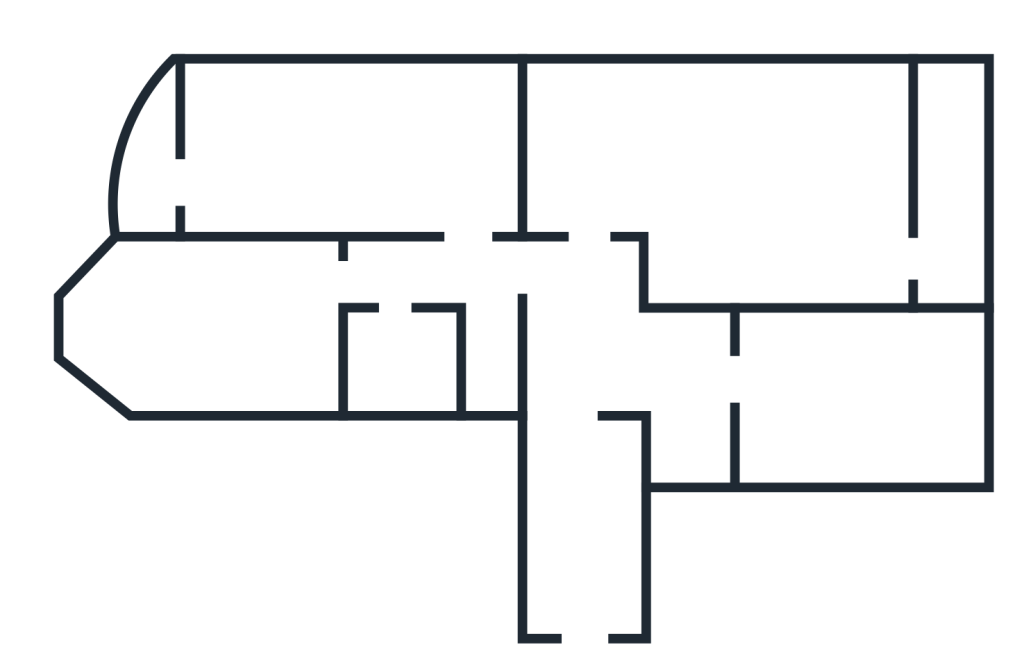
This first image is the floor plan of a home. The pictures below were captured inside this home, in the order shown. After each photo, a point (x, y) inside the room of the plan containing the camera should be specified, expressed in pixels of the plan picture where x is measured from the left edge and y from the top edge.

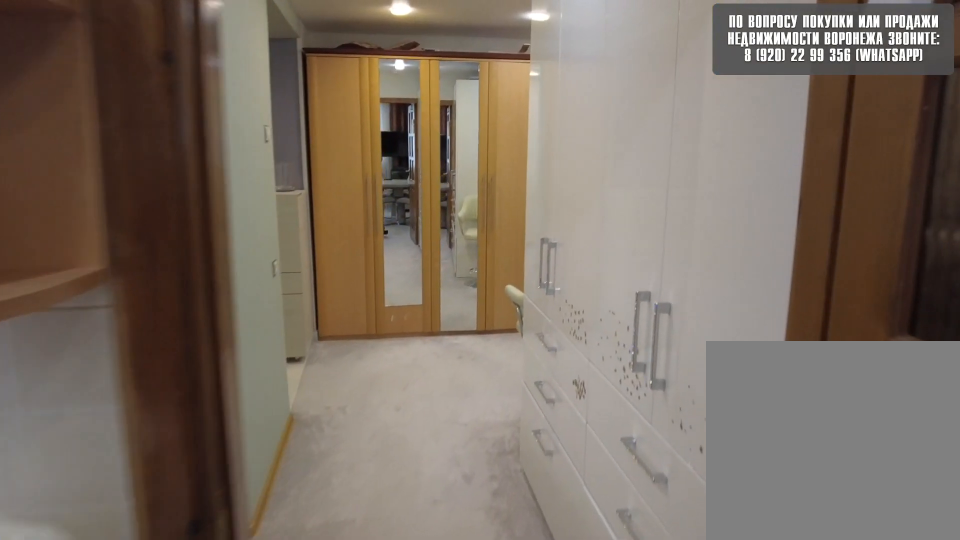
(706, 399)
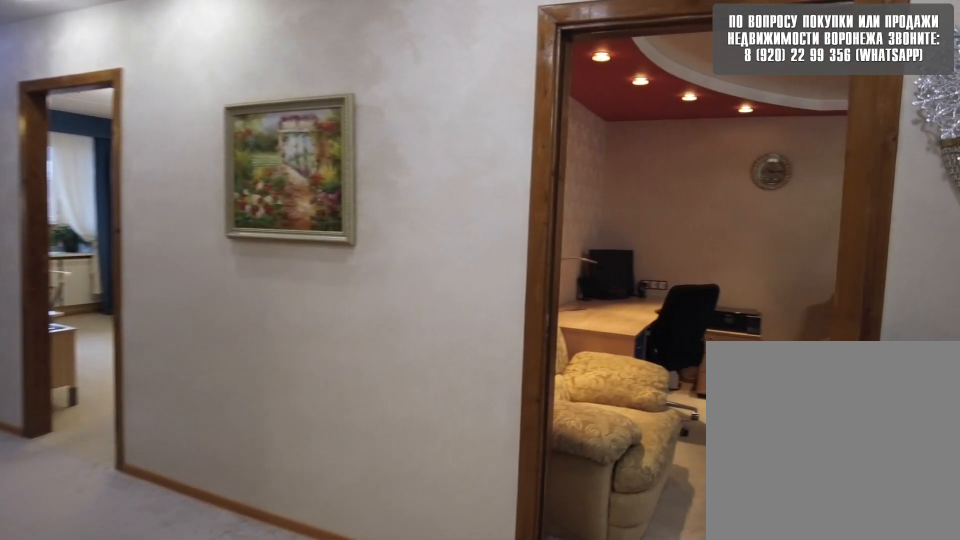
(602, 366)
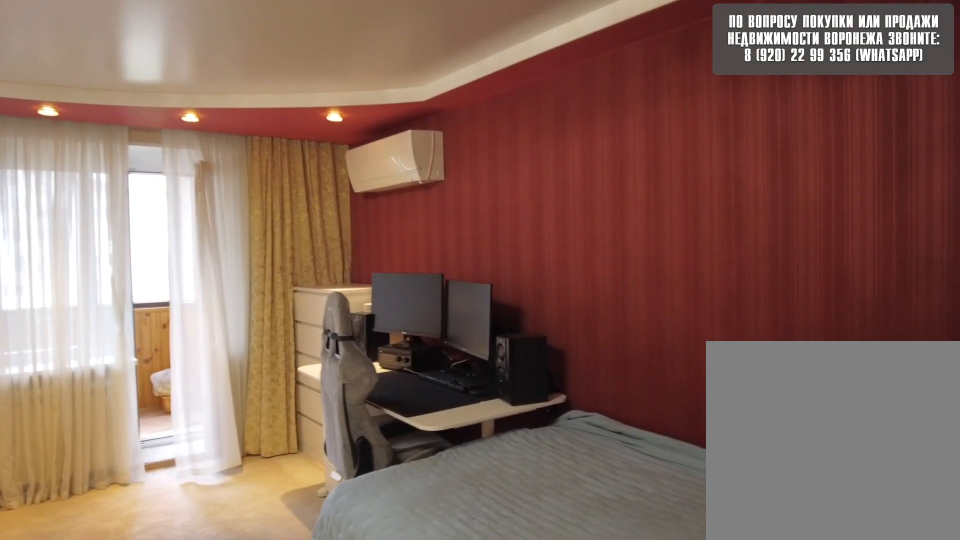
(666, 166)
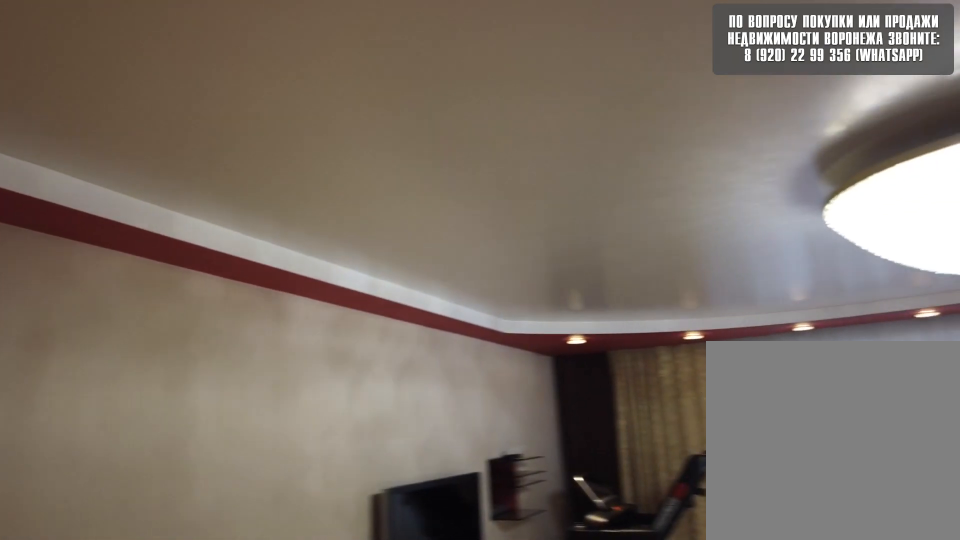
(666, 166)
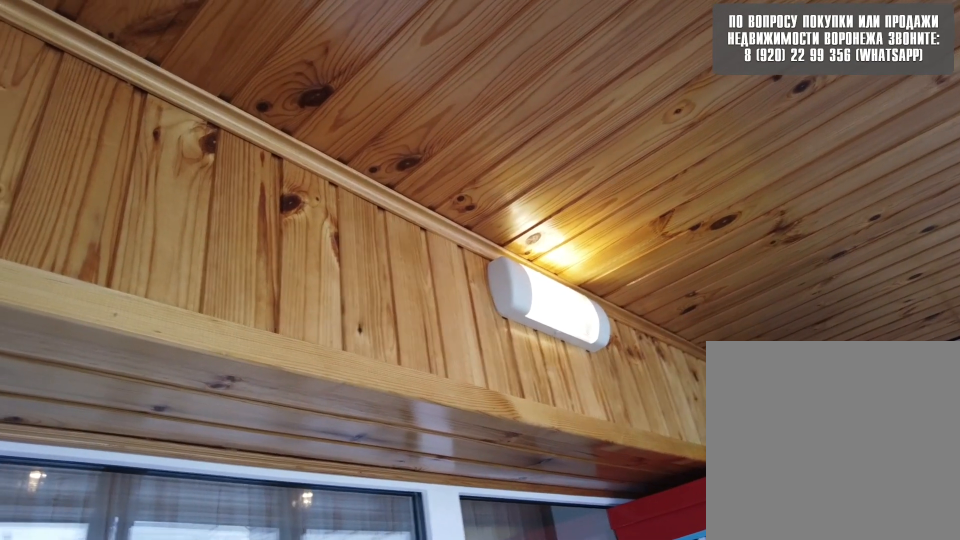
(971, 249)
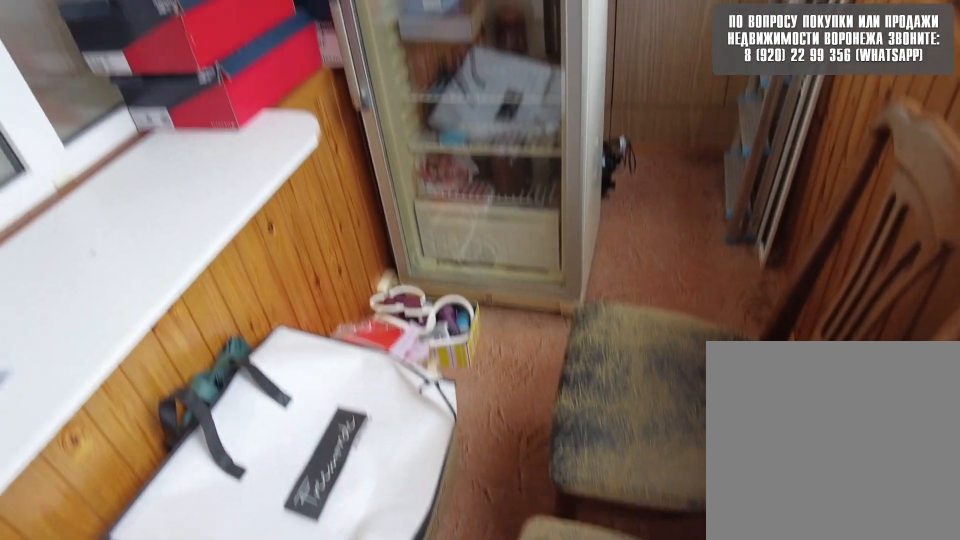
(971, 249)
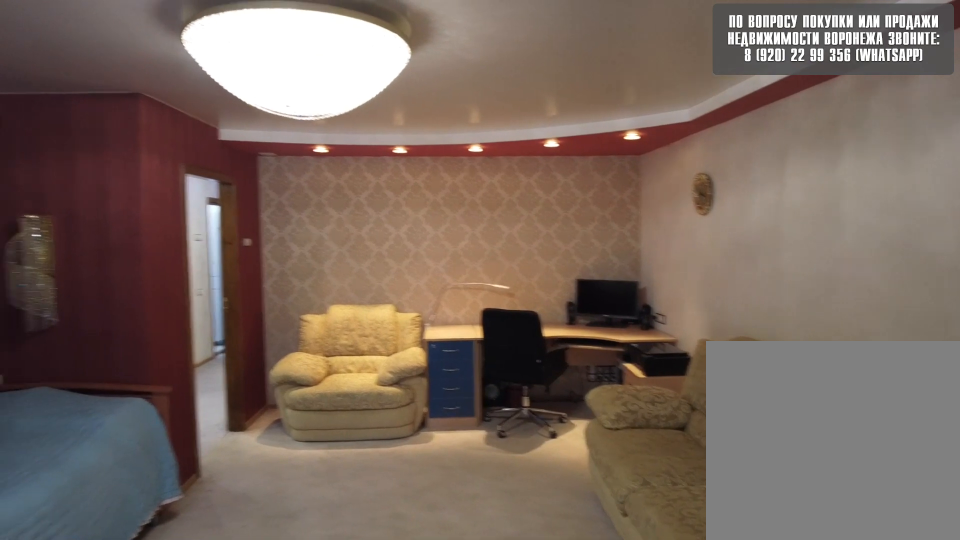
(808, 243)
